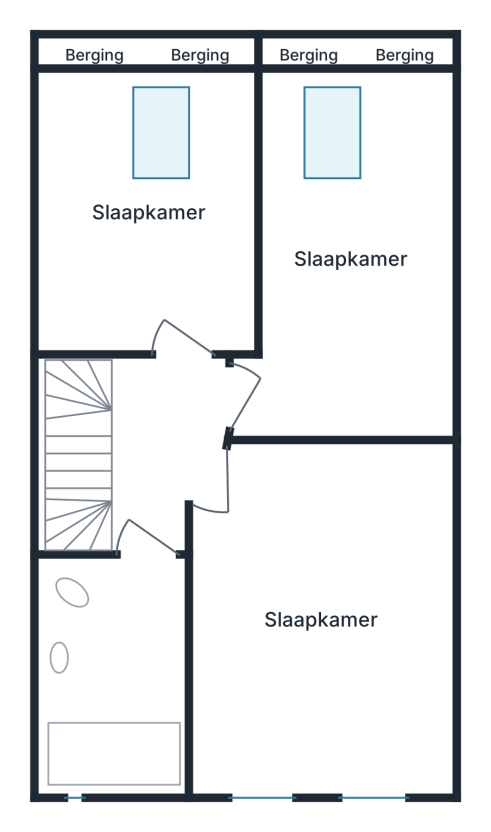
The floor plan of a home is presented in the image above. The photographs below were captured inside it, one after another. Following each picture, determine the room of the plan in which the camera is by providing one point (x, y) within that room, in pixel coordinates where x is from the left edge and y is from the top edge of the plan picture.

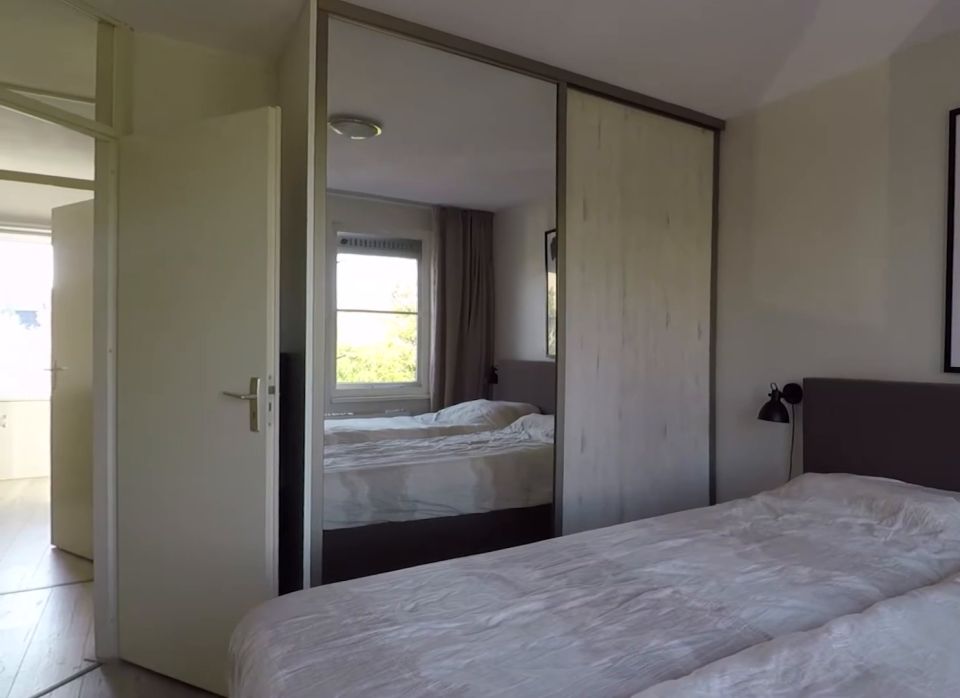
(324, 704)
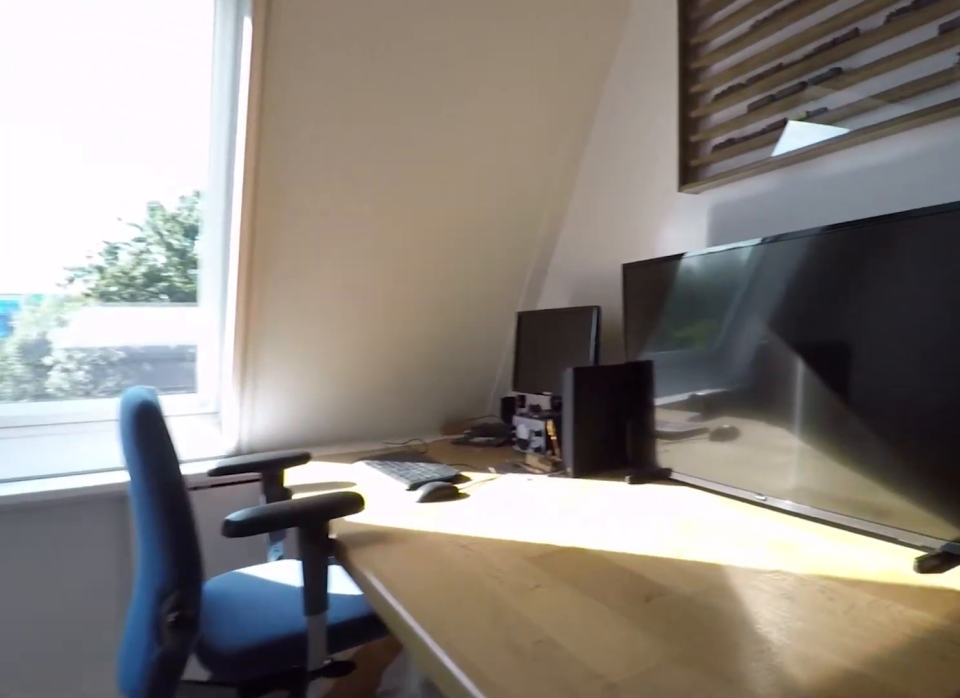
(443, 264)
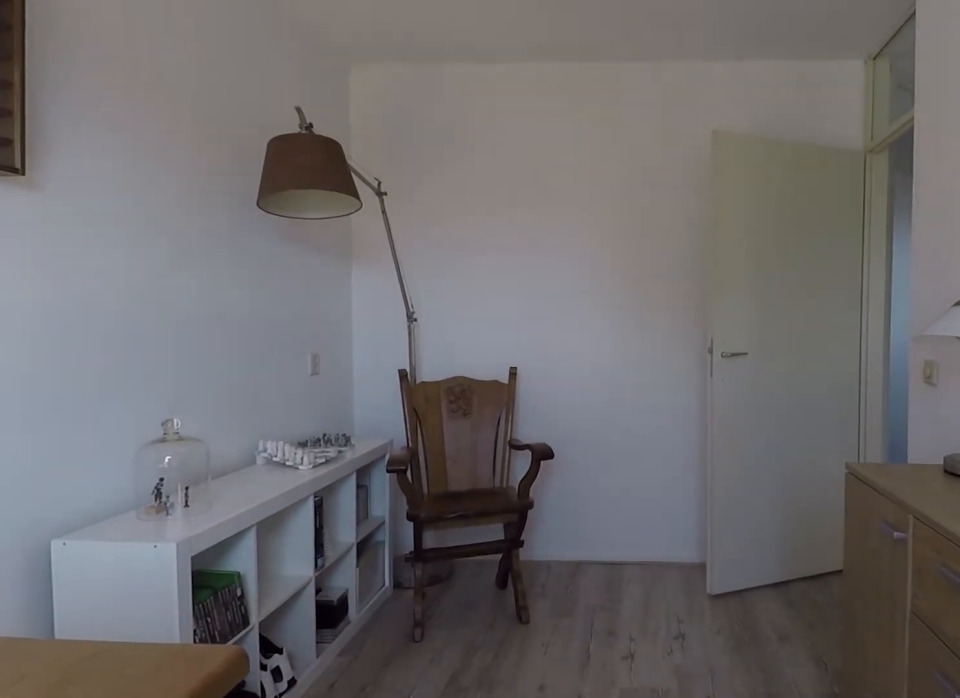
(443, 264)
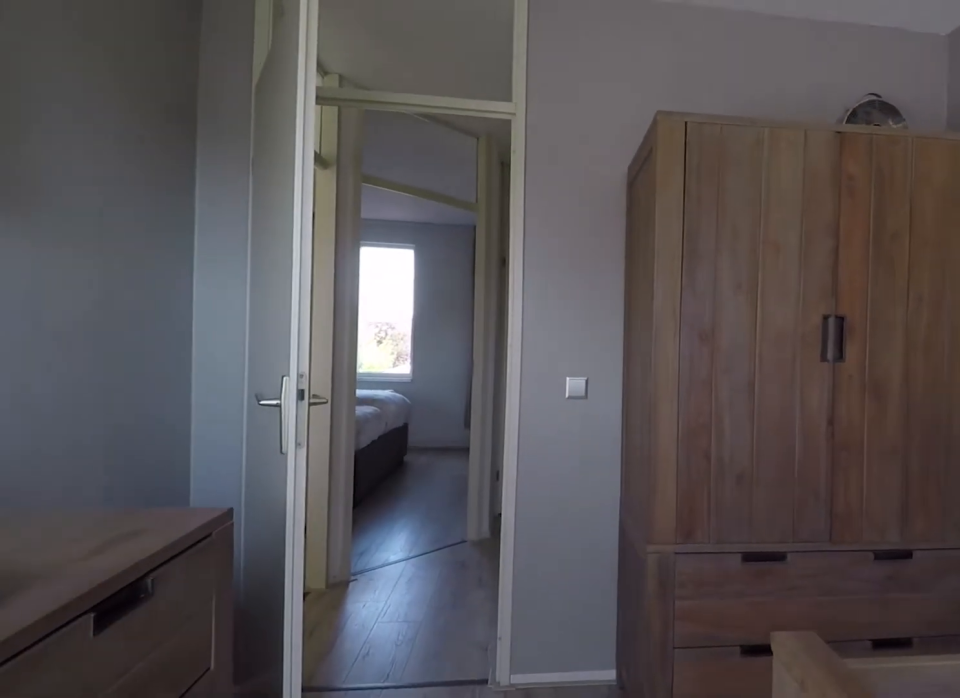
(150, 122)
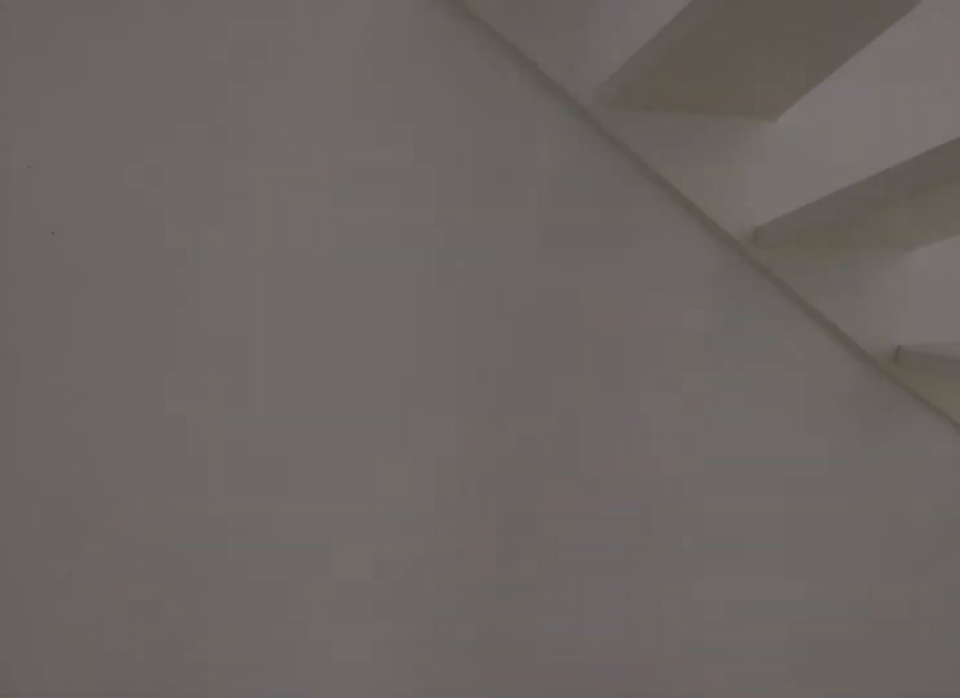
(143, 477)
